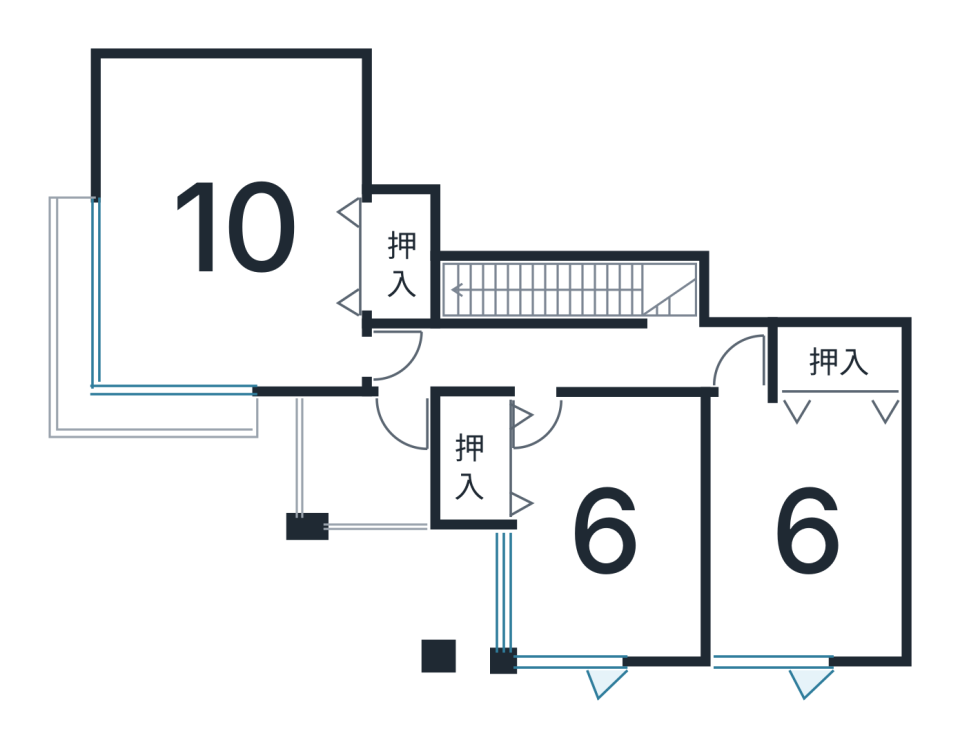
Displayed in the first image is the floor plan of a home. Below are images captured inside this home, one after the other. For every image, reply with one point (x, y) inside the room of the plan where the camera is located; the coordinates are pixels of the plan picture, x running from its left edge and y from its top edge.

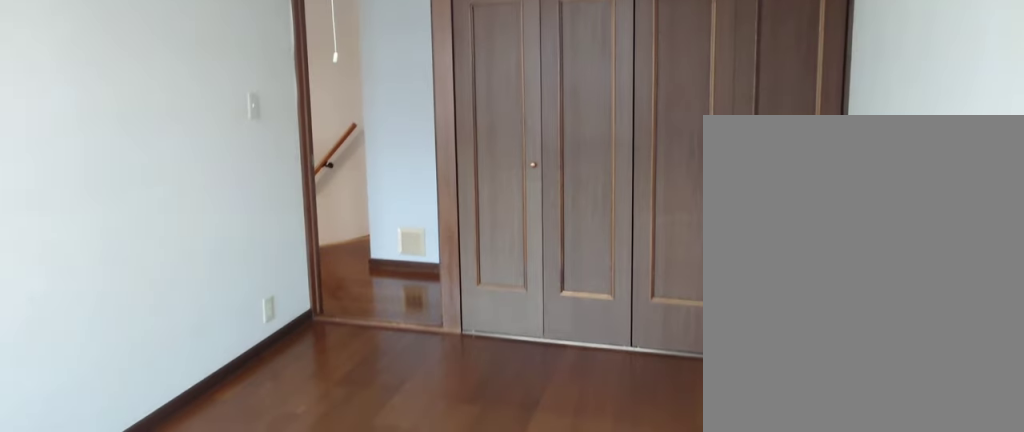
(810, 538)
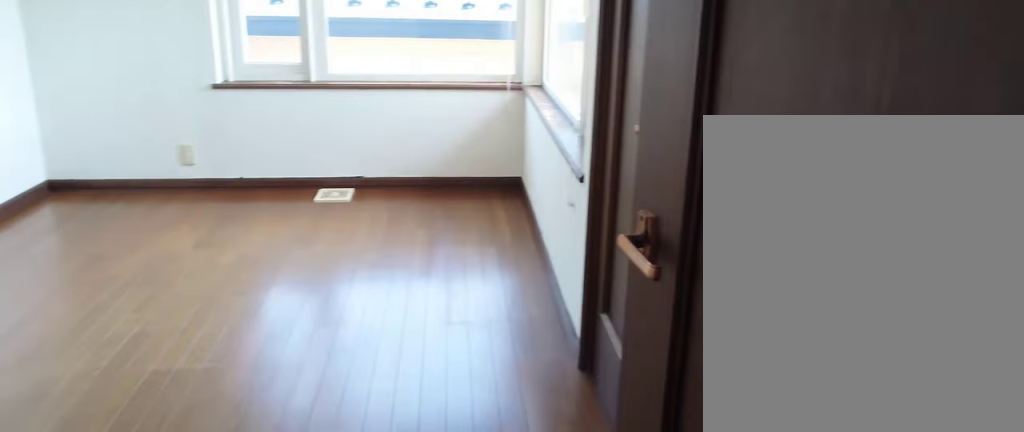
(585, 527)
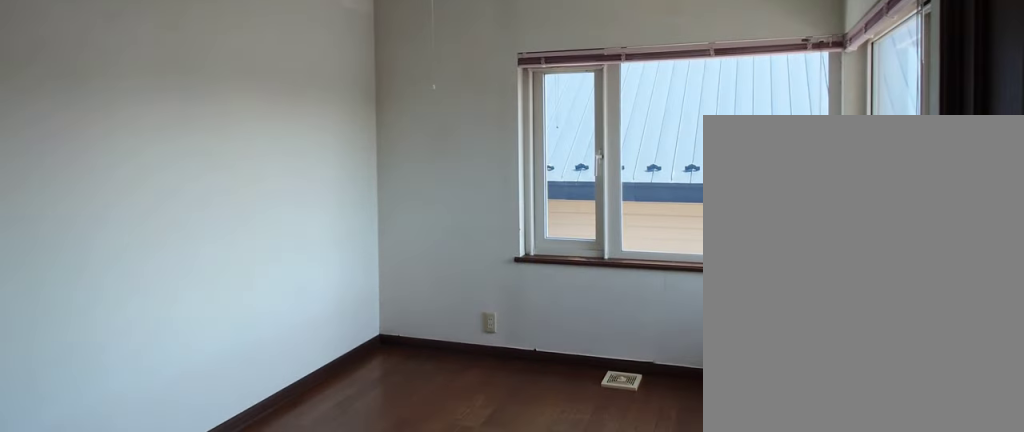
(585, 527)
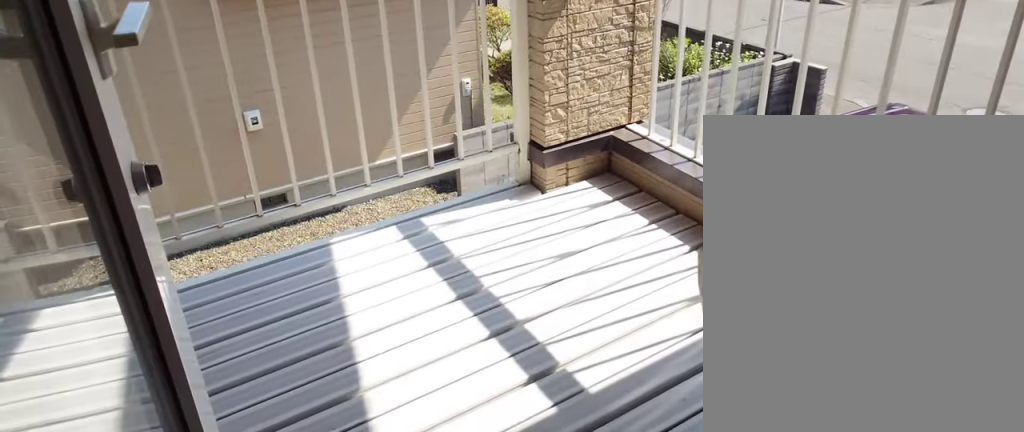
(356, 471)
